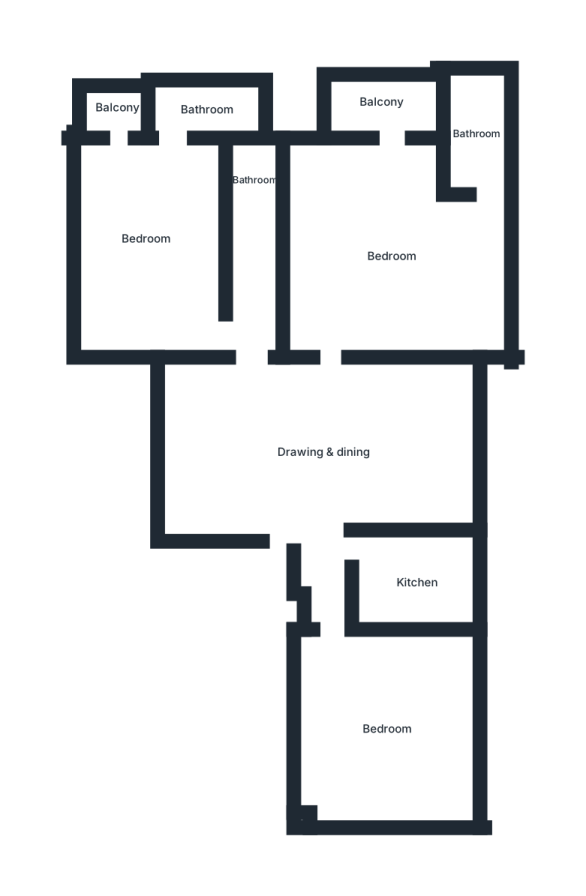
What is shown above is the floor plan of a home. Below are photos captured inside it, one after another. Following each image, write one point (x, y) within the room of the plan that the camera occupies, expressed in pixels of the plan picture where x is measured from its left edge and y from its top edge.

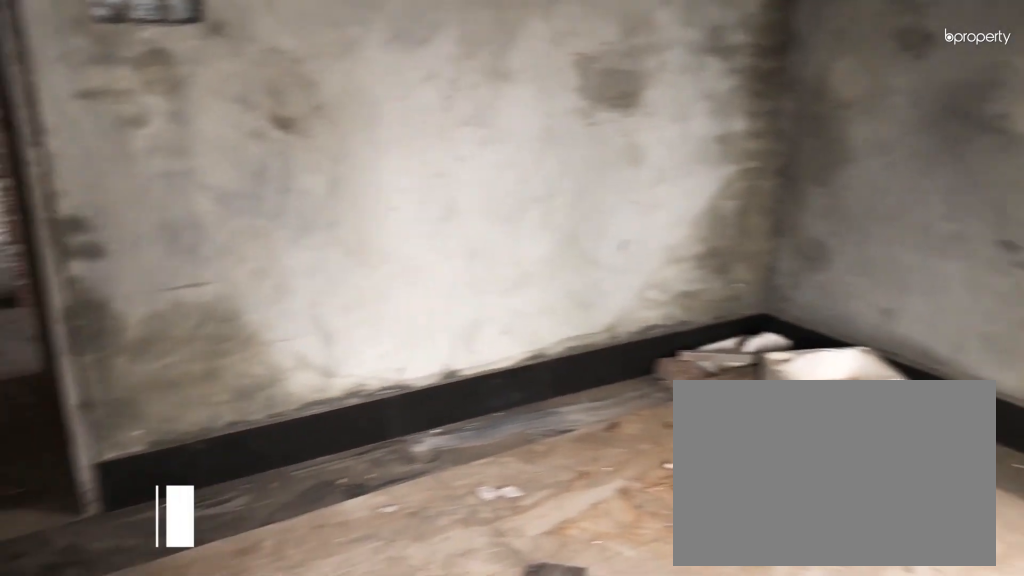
(388, 724)
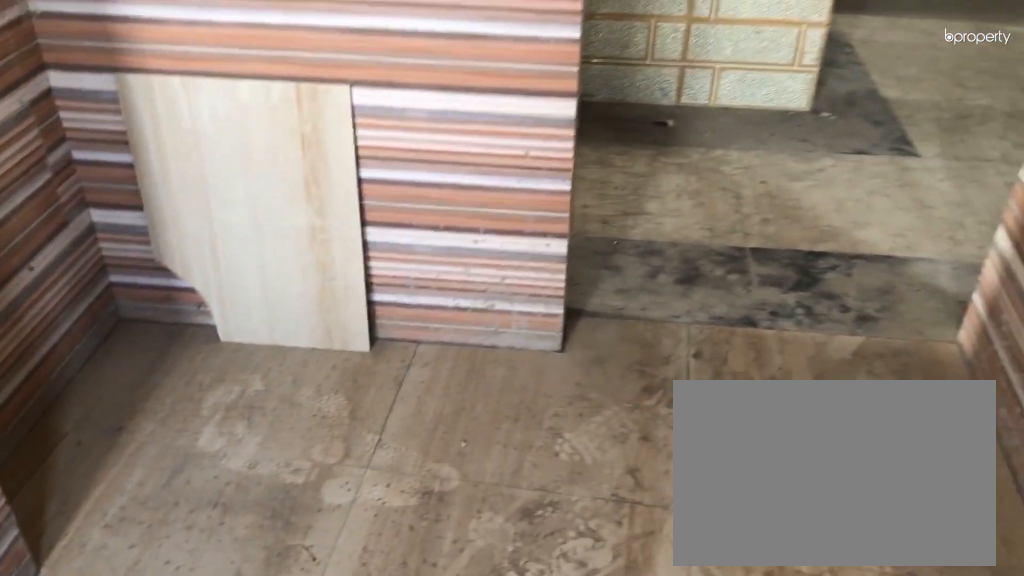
(419, 587)
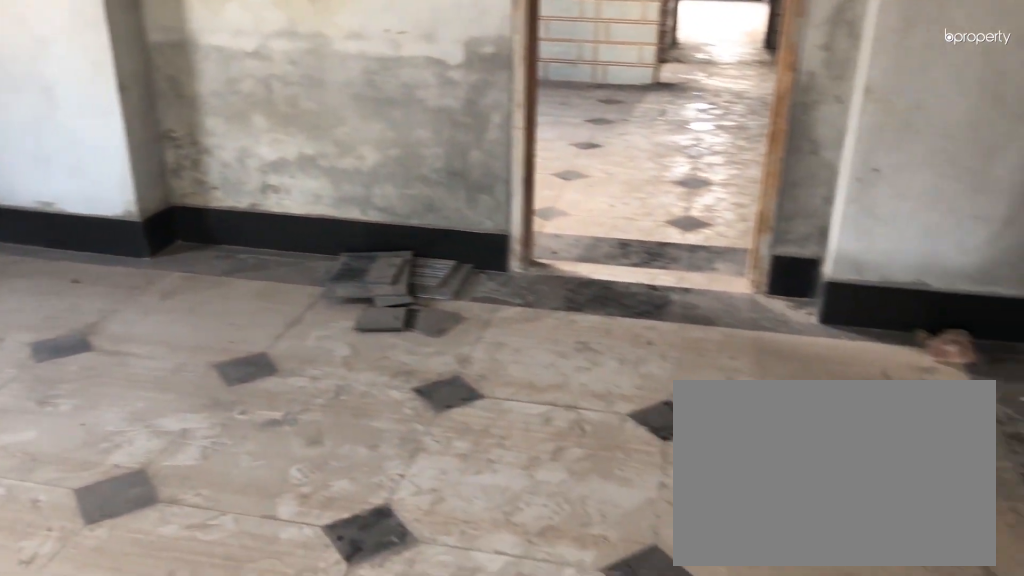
(395, 251)
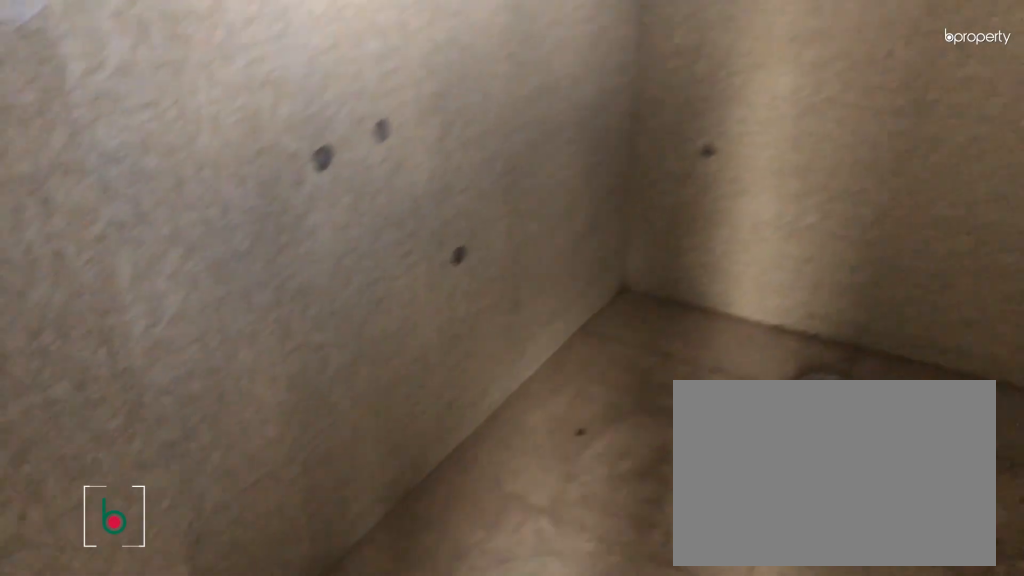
(475, 131)
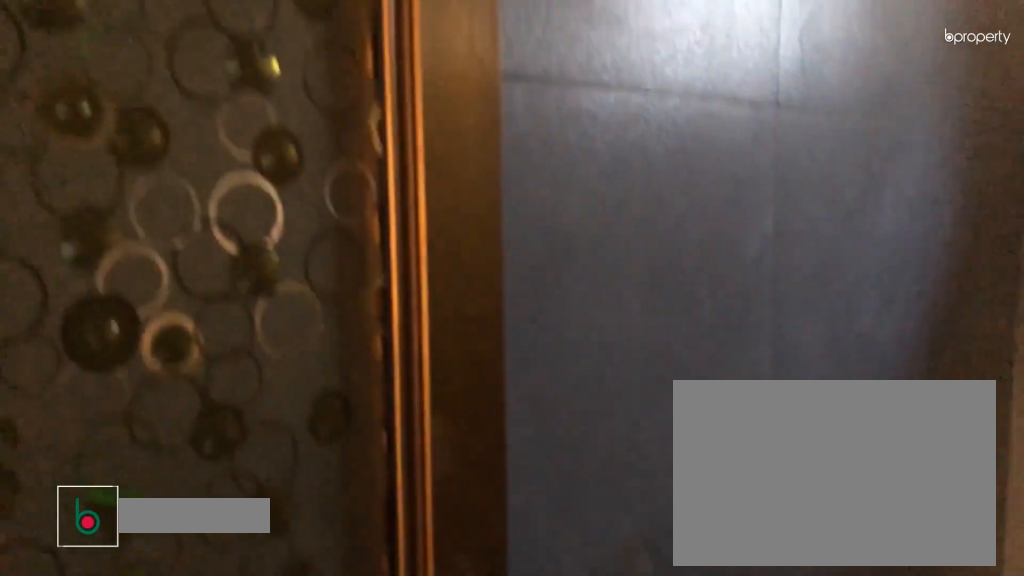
(251, 178)
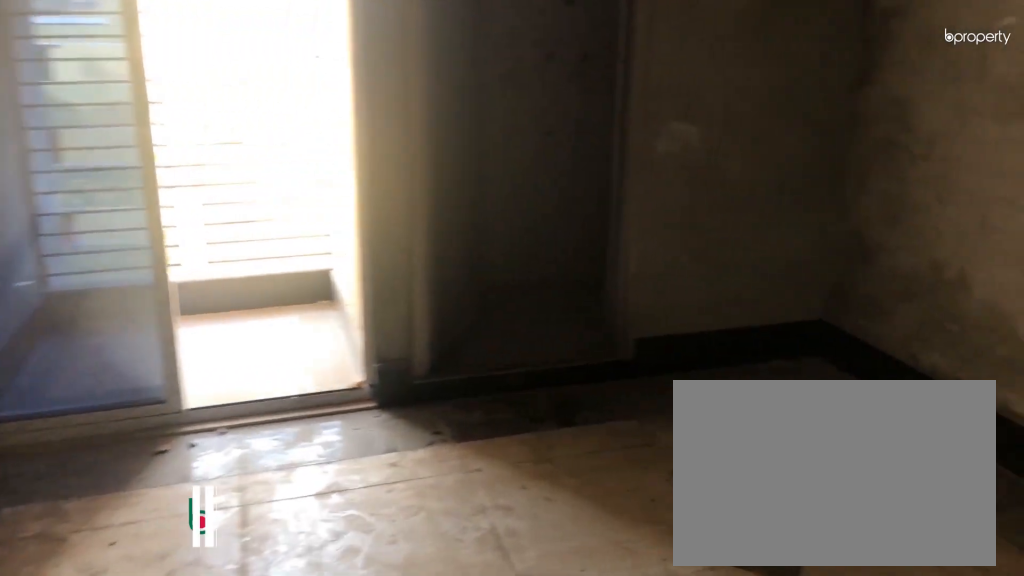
(146, 237)
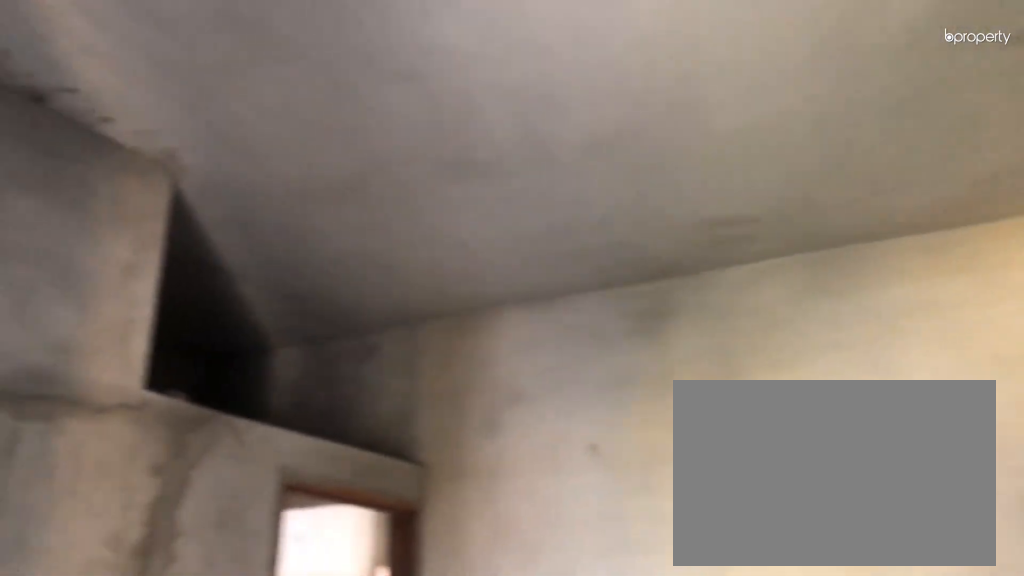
(146, 237)
